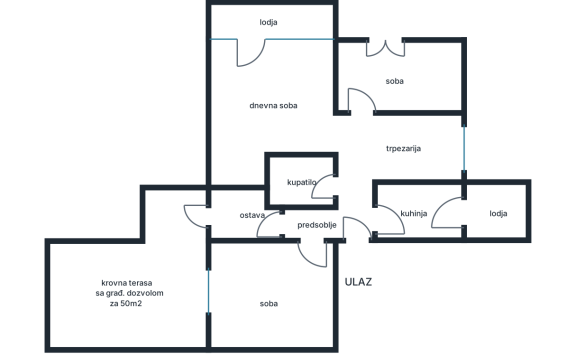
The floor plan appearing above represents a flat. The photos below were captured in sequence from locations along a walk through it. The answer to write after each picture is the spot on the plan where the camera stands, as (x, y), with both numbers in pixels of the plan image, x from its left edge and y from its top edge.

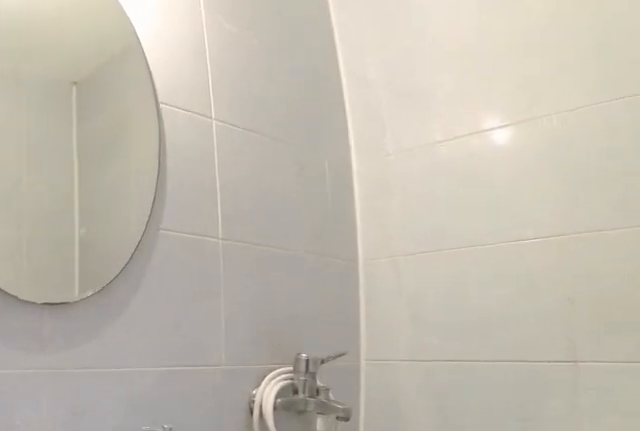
(298, 191)
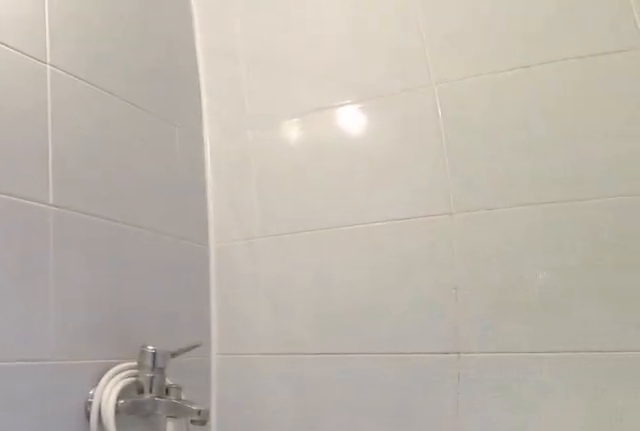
(296, 186)
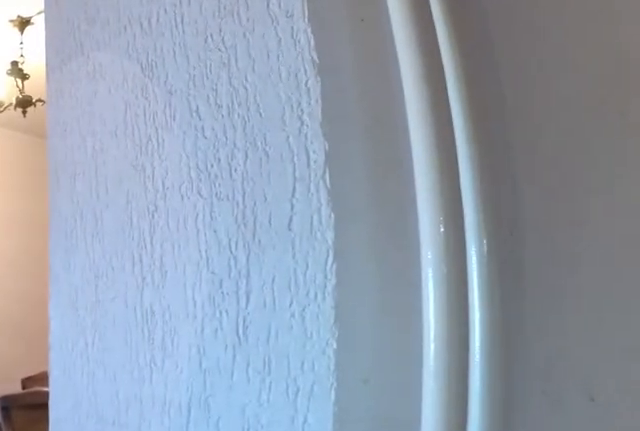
(351, 197)
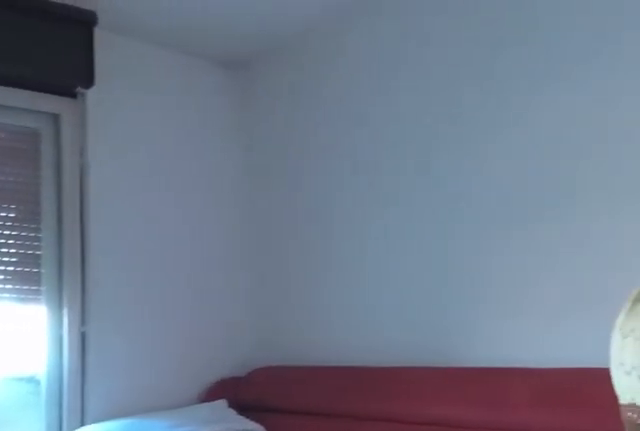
(356, 123)
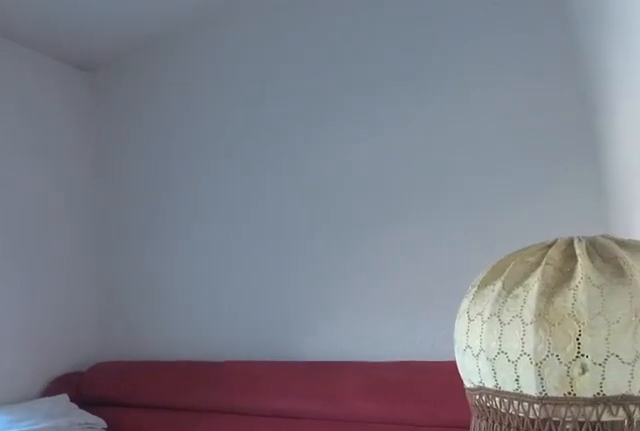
(363, 107)
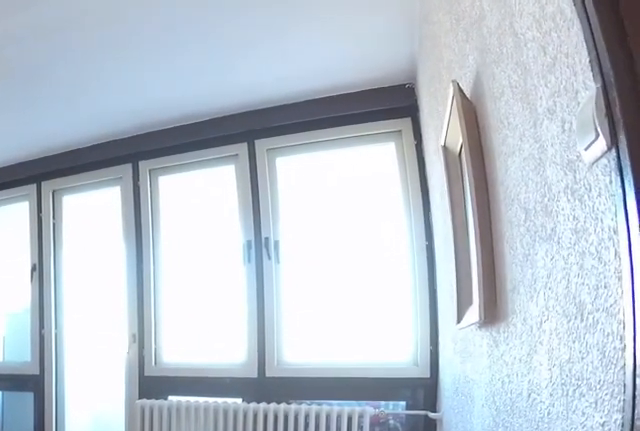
(330, 138)
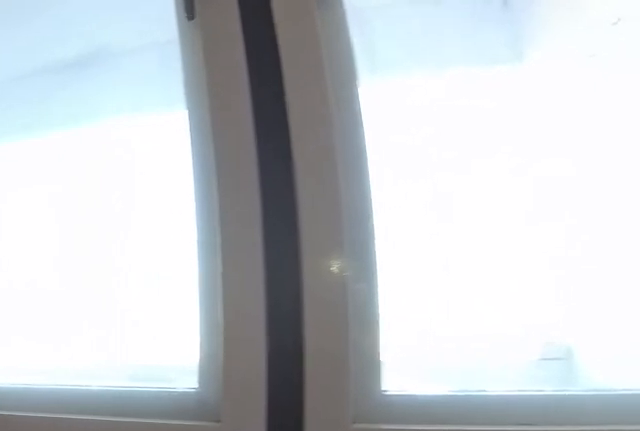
(320, 71)
